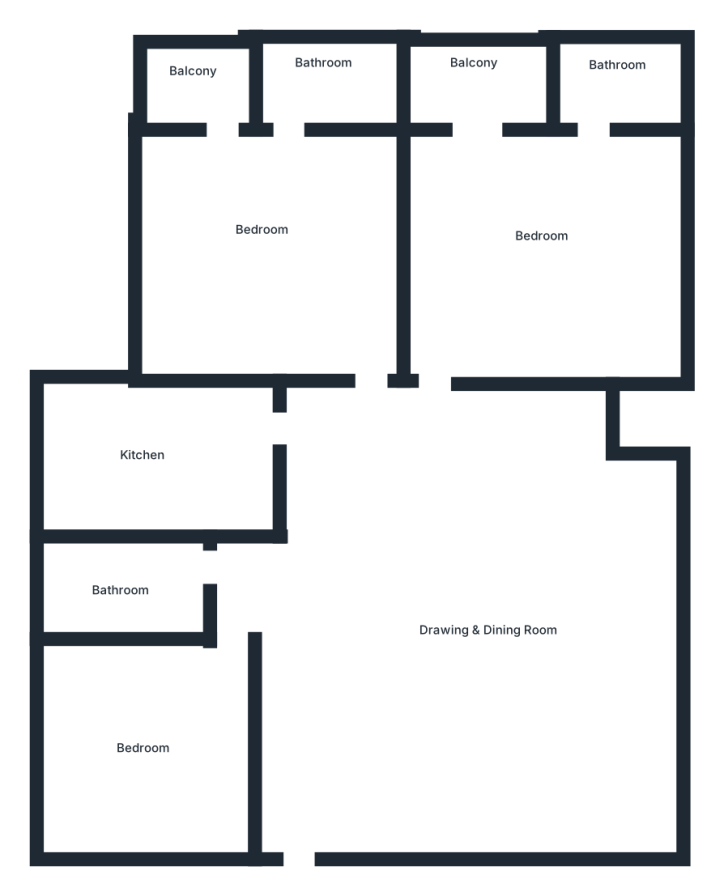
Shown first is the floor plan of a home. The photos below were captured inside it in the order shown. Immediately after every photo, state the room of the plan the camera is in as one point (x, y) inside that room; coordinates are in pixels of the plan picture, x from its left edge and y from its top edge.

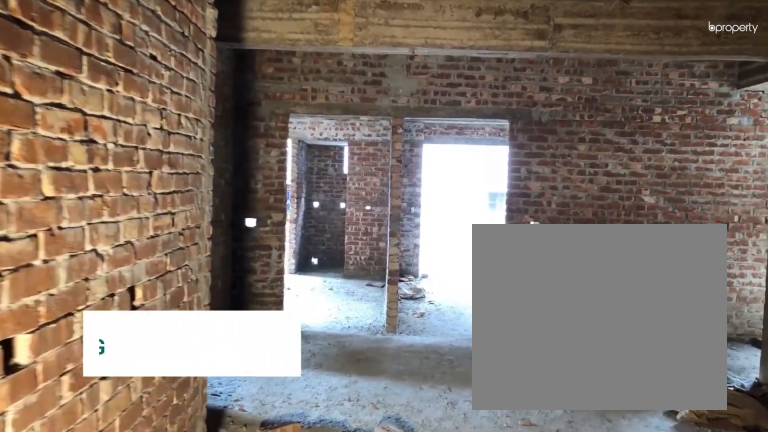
(303, 778)
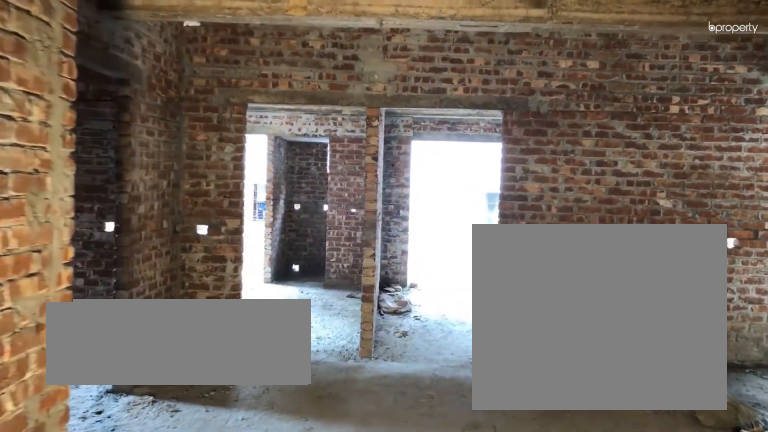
(303, 778)
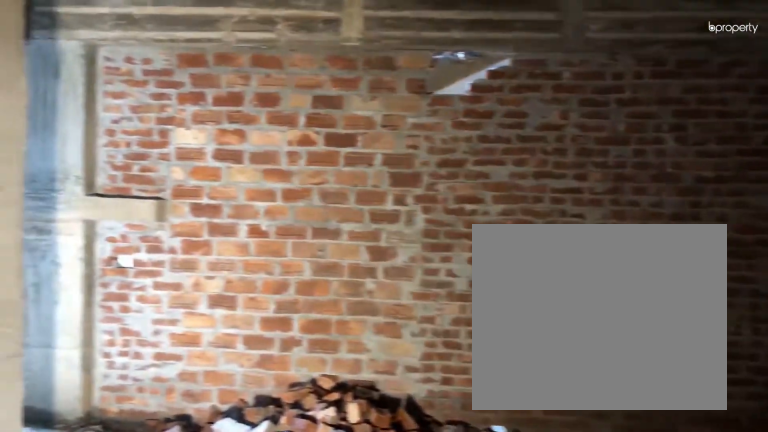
(488, 628)
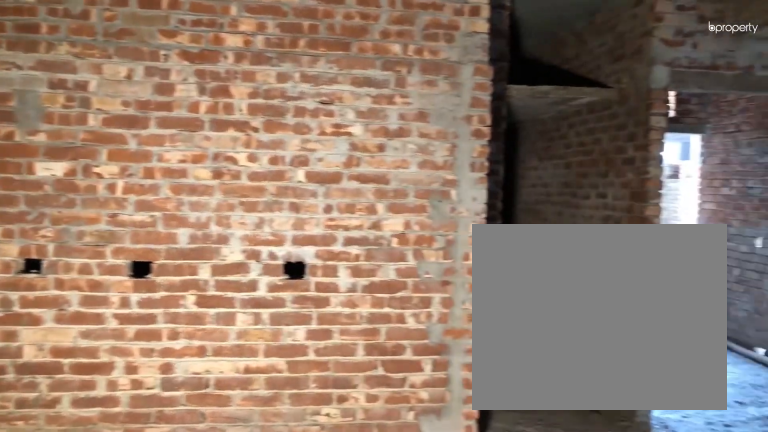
(488, 628)
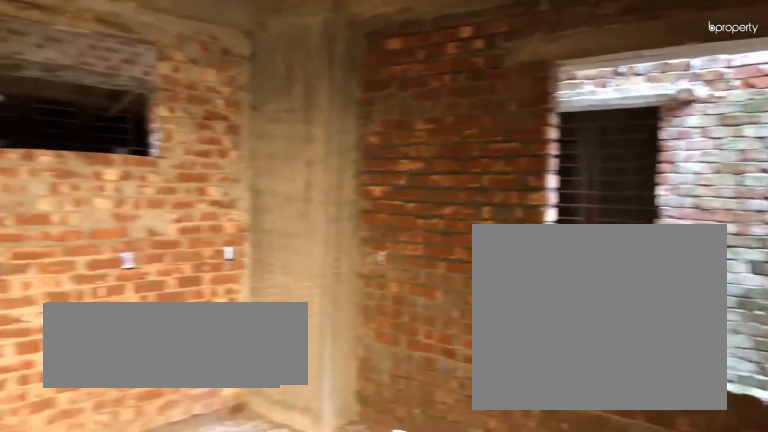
(126, 747)
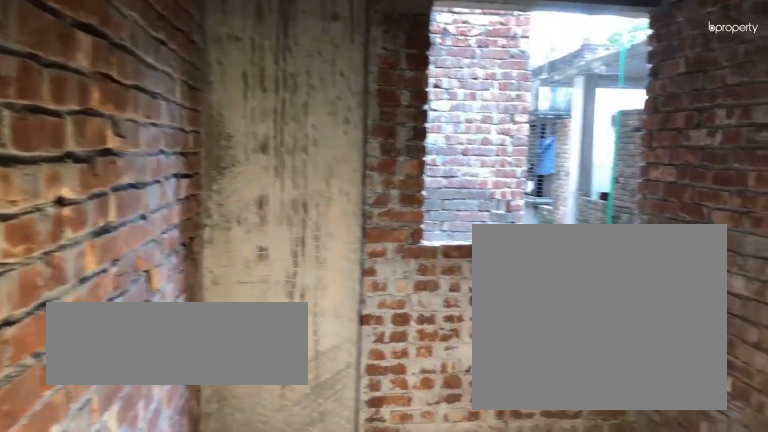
(162, 449)
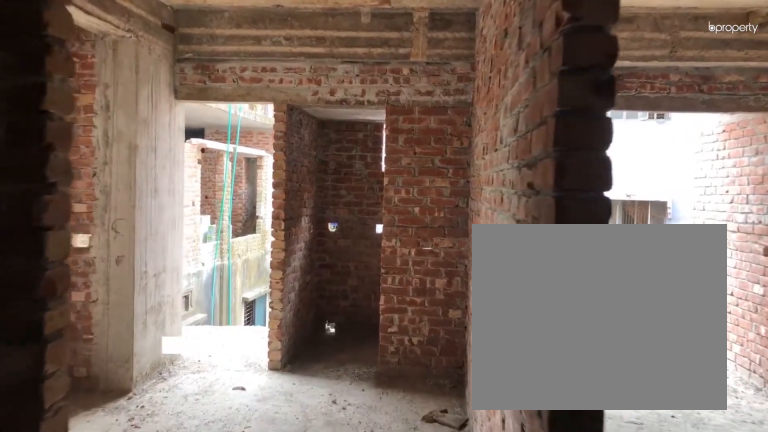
(367, 385)
